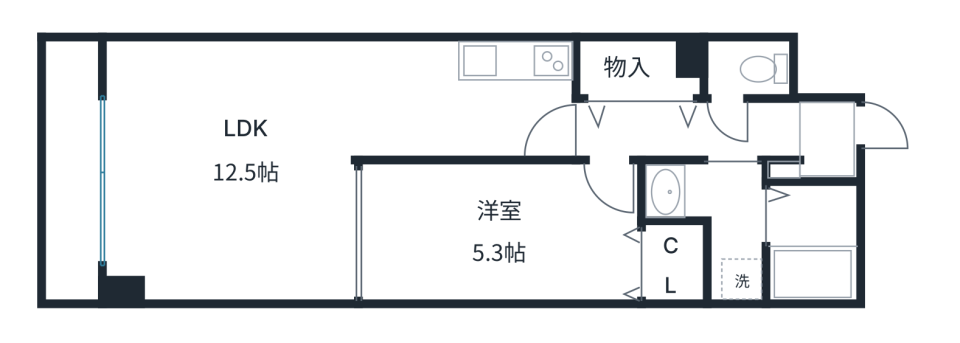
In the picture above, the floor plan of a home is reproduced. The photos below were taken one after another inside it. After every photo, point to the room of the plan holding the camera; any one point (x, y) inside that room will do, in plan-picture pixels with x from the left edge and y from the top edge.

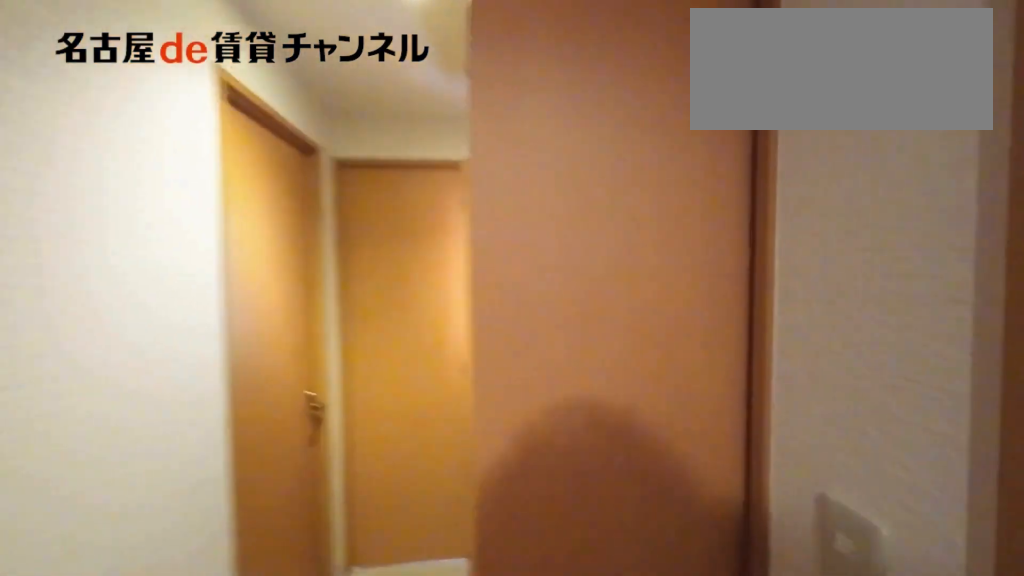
(691, 131)
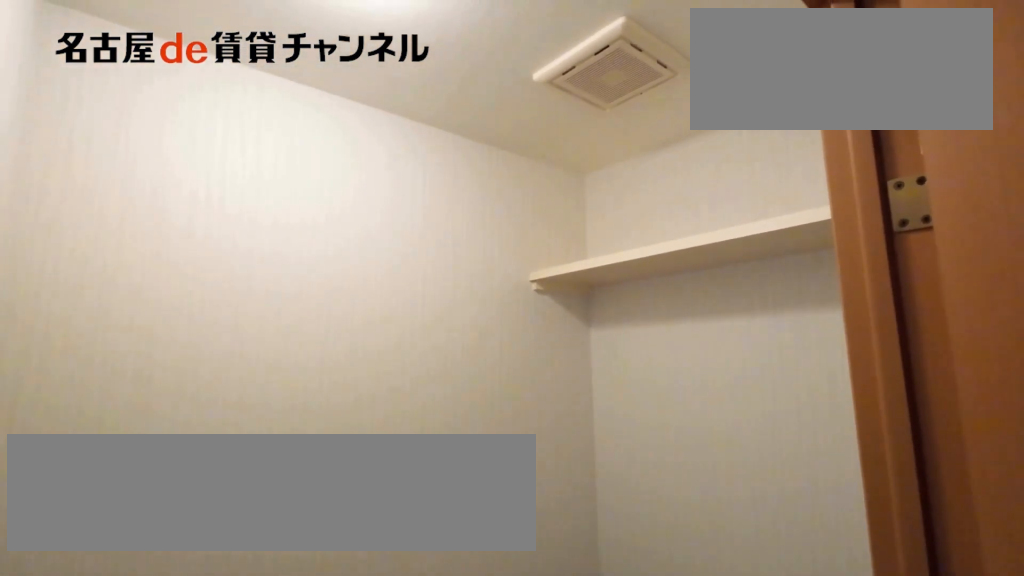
(748, 68)
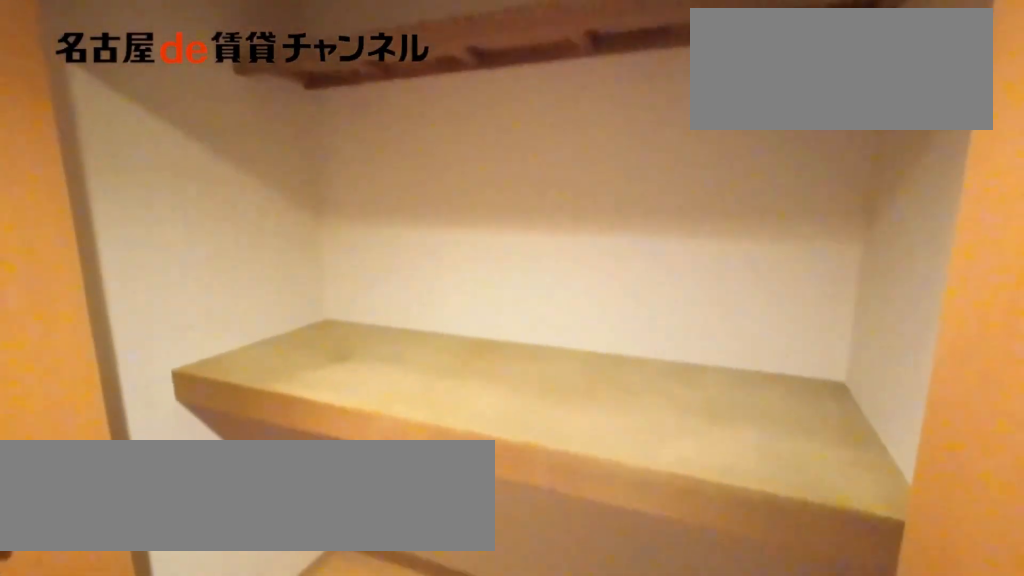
(634, 70)
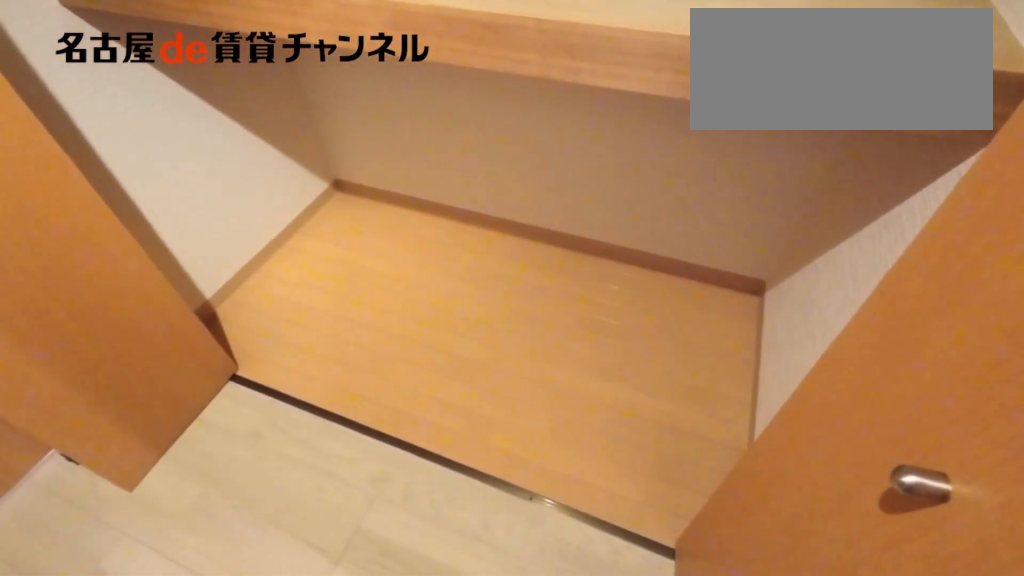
(634, 70)
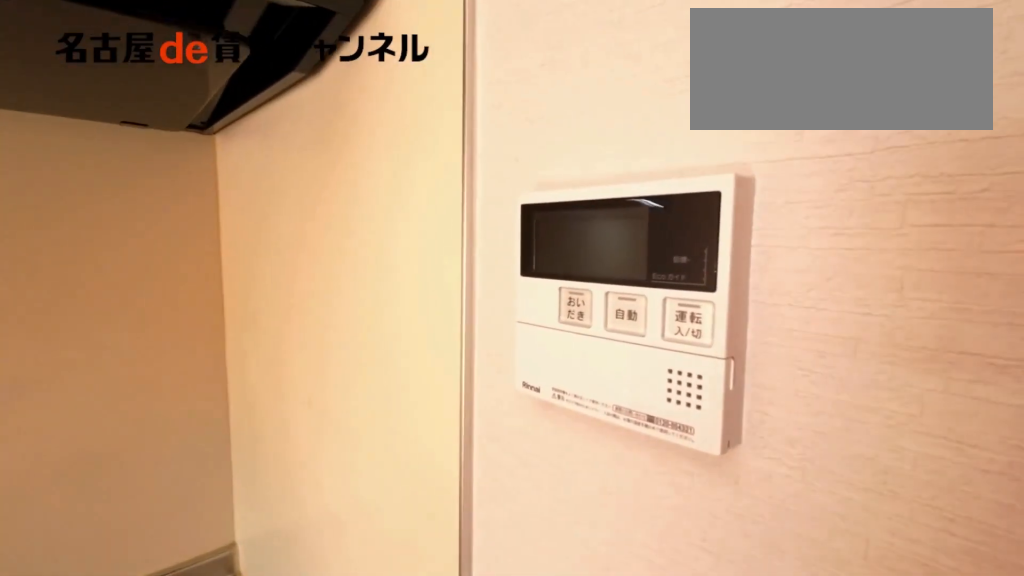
(516, 63)
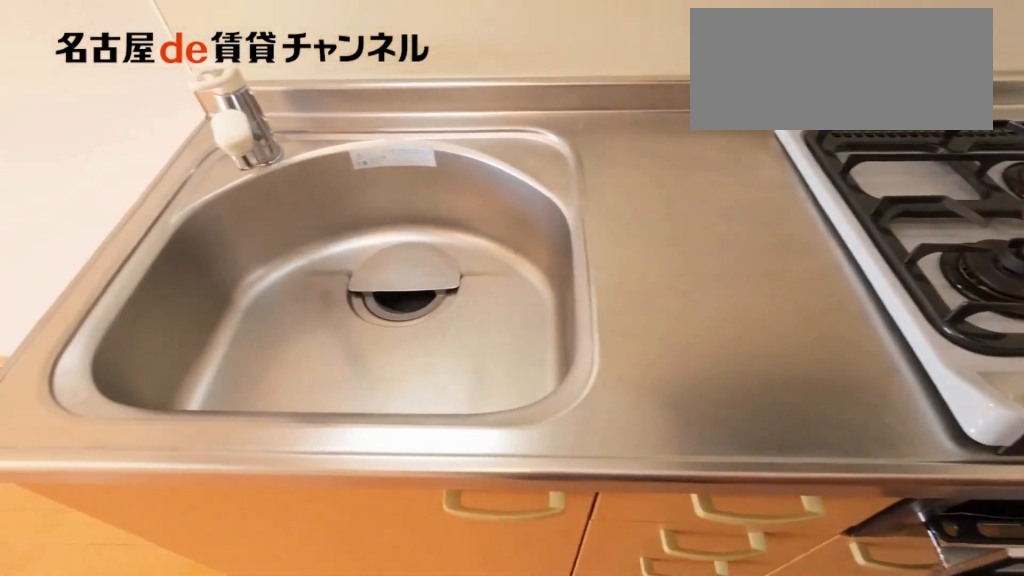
(516, 63)
